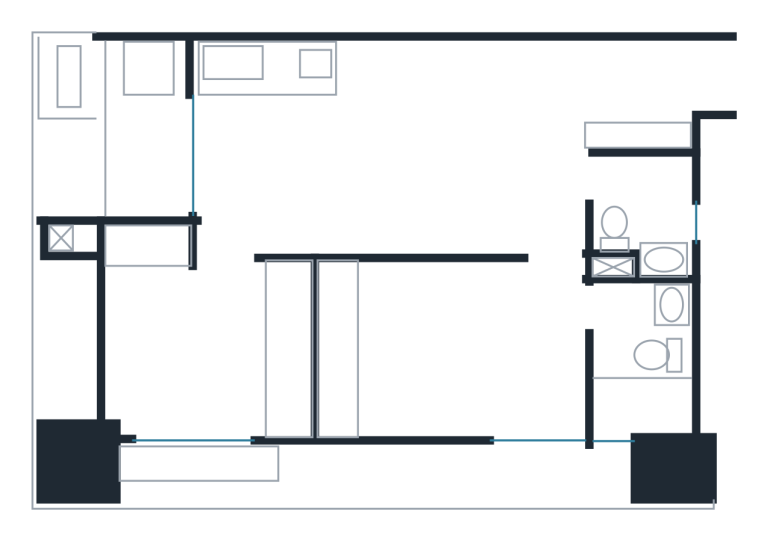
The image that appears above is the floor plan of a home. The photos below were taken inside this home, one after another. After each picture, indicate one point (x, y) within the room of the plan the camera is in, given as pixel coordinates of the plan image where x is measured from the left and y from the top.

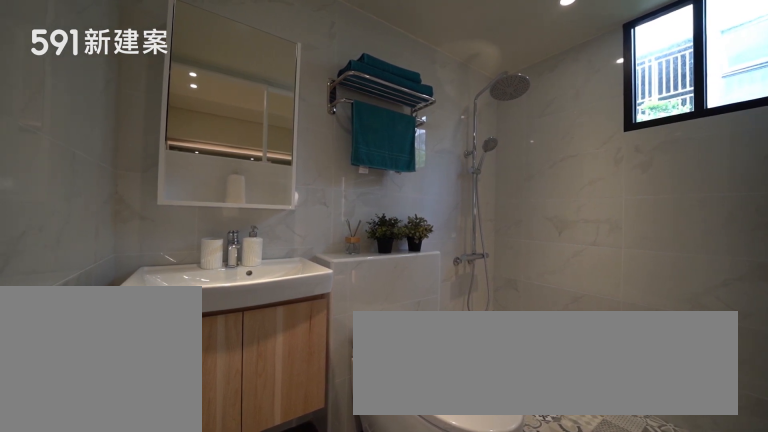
(643, 365)
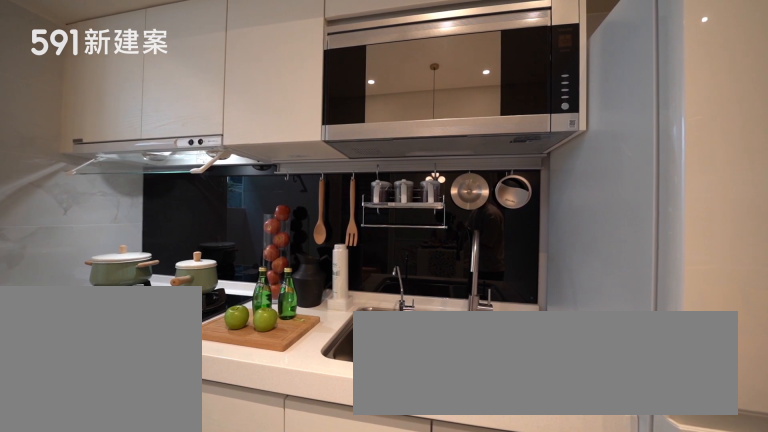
(290, 95)
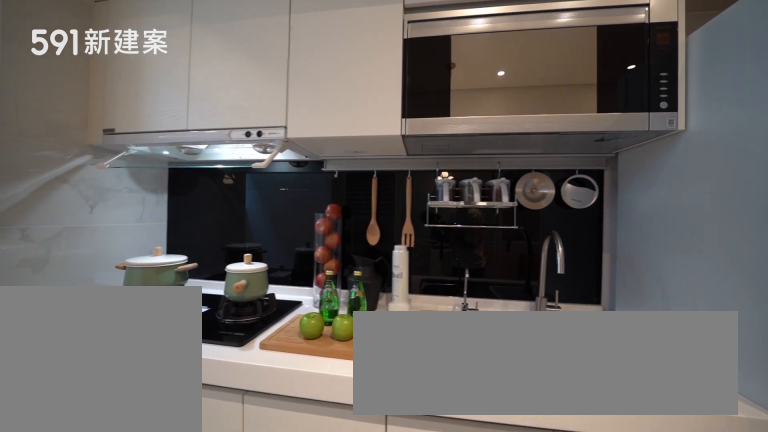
(290, 95)
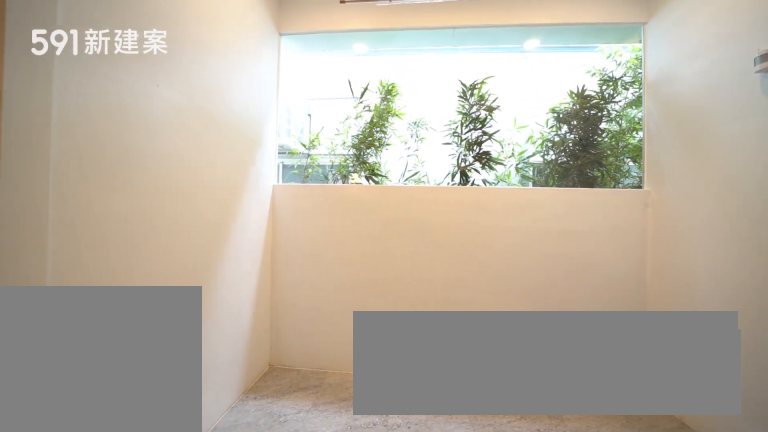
(139, 125)
